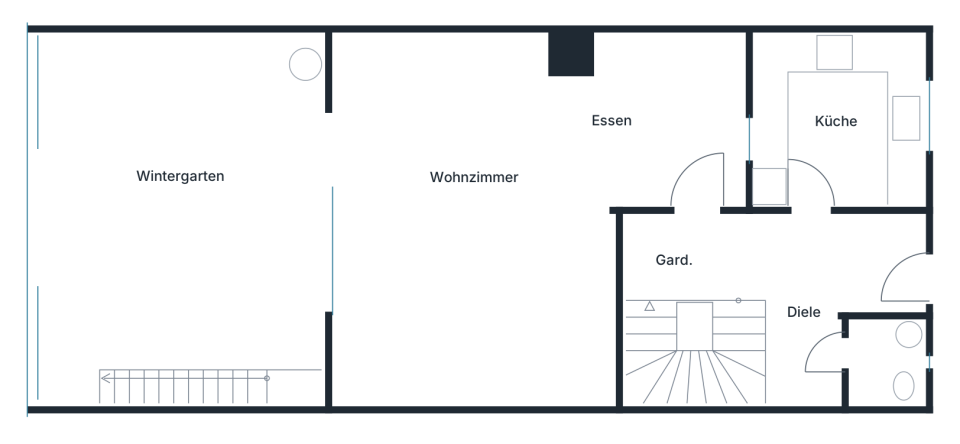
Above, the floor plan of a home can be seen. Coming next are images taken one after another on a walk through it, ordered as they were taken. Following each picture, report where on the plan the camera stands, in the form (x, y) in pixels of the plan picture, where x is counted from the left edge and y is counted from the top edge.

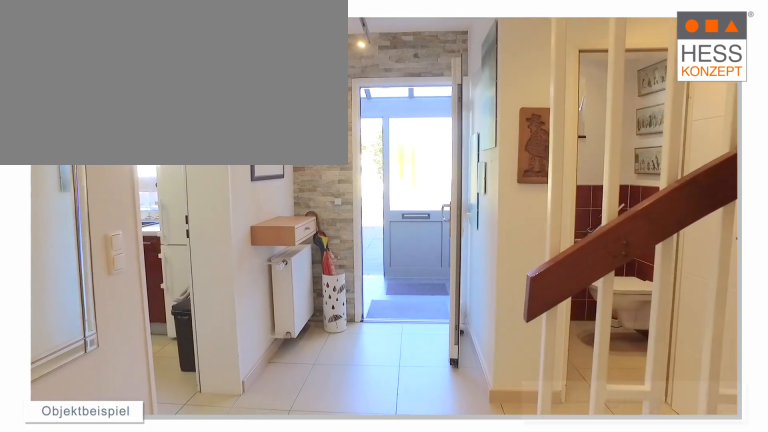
(727, 270)
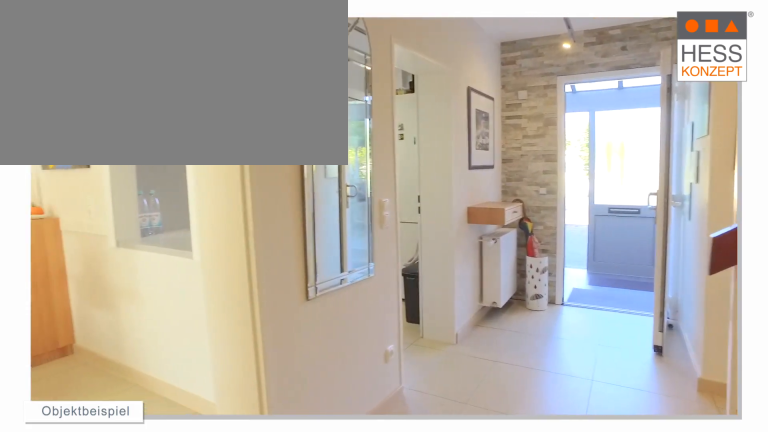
(705, 278)
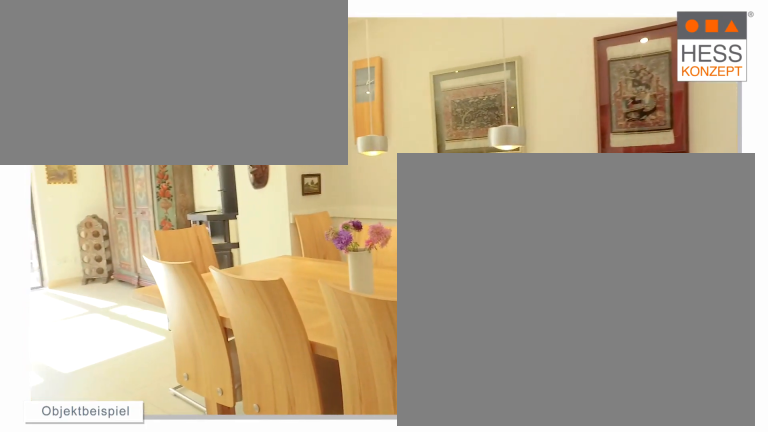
(671, 199)
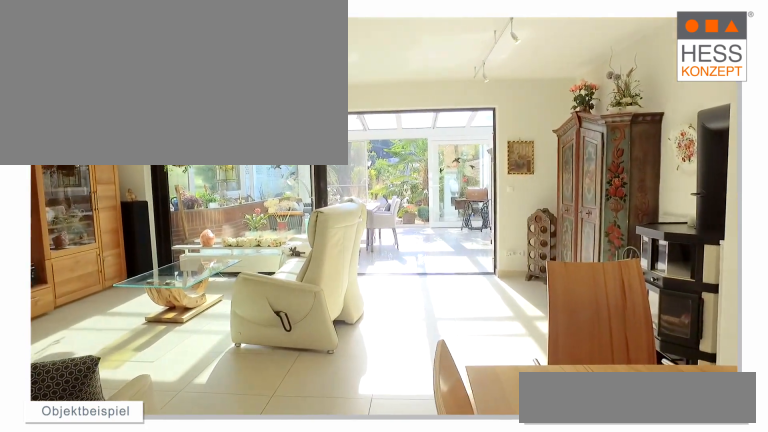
(654, 153)
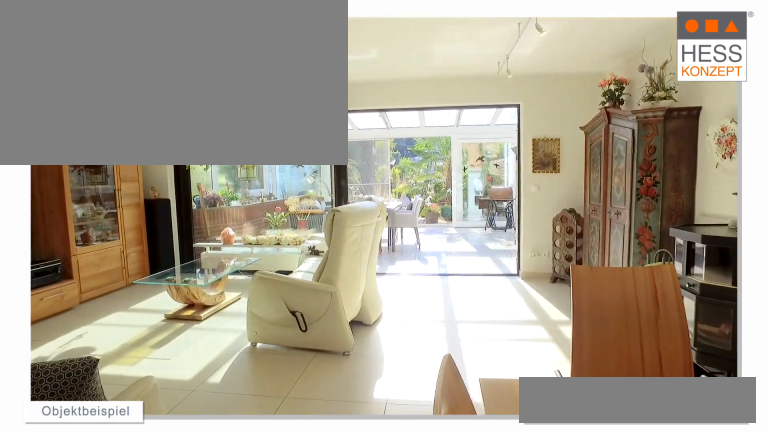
(650, 153)
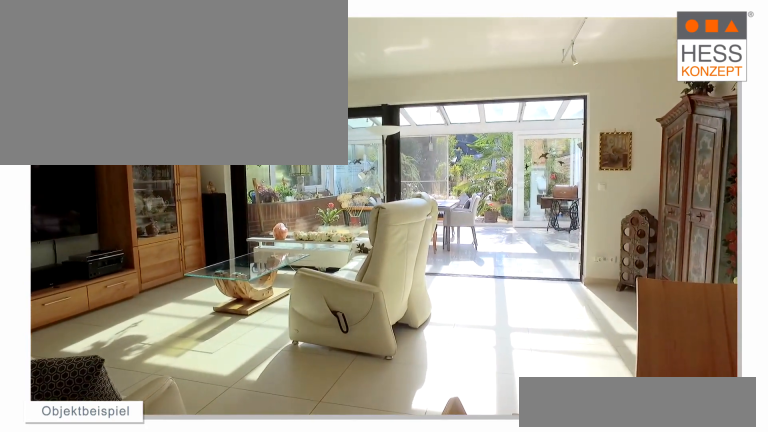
(638, 152)
